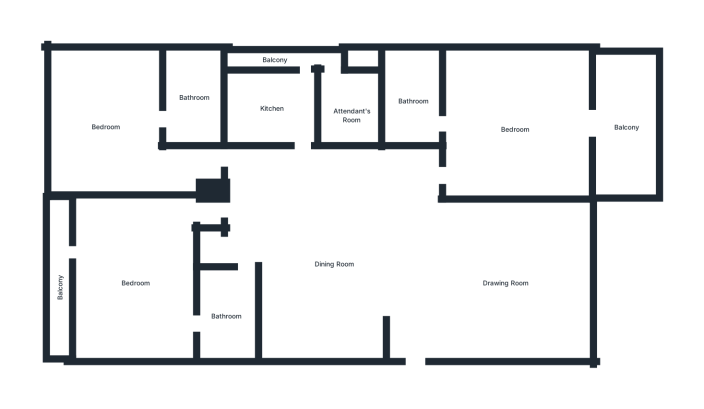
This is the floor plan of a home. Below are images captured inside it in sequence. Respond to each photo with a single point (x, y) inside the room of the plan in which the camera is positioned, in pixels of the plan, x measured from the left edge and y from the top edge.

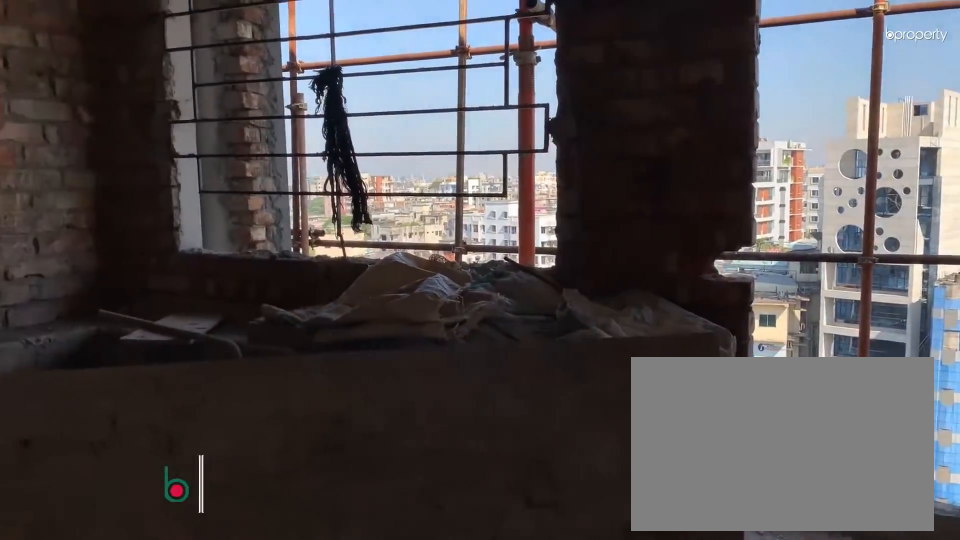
(278, 108)
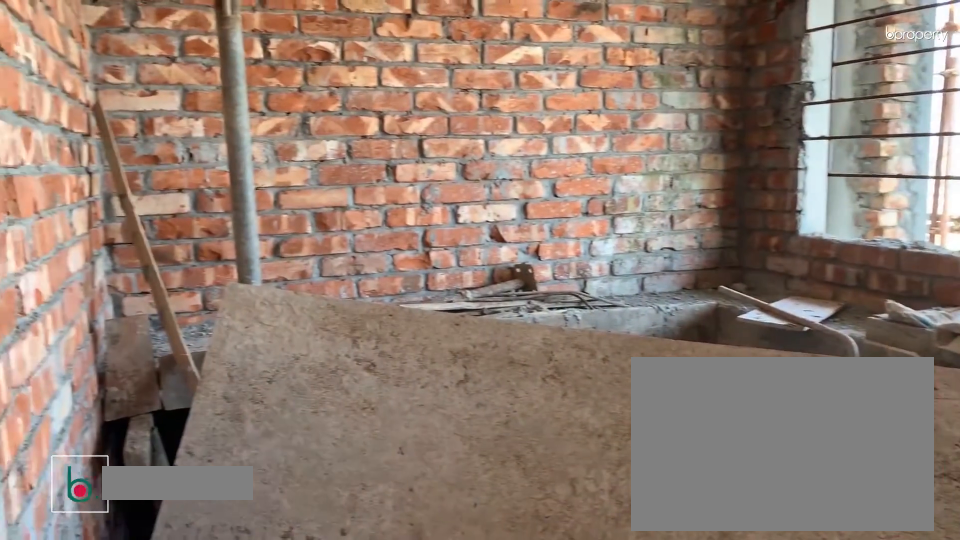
(278, 108)
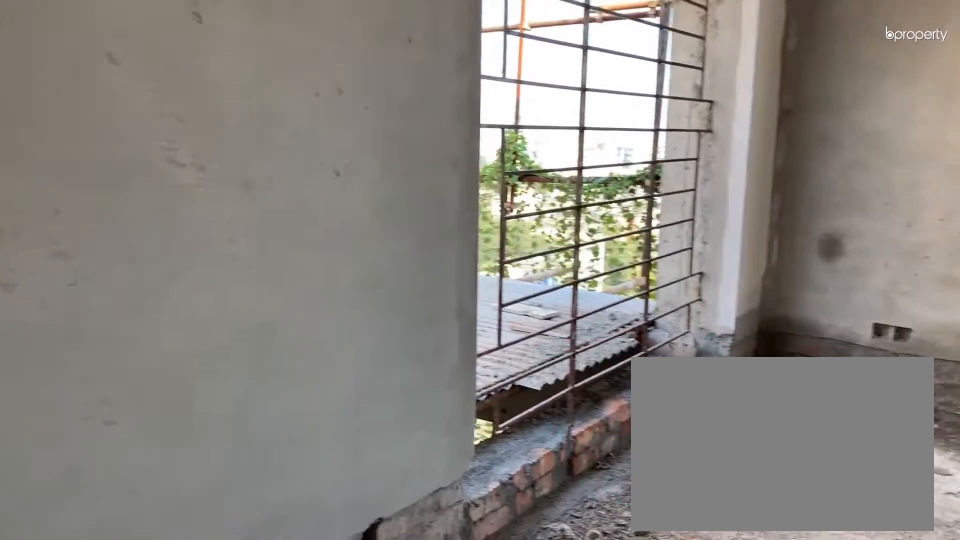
(105, 128)
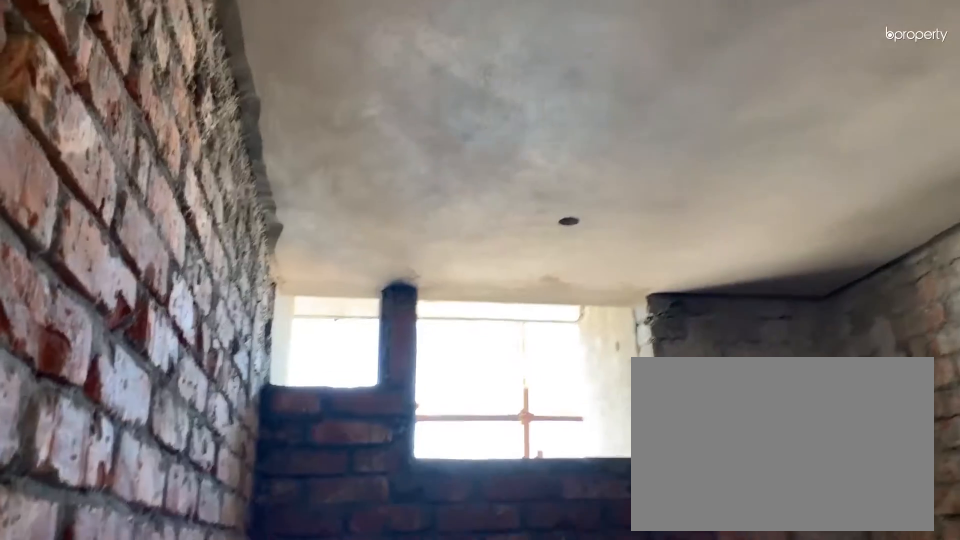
(194, 103)
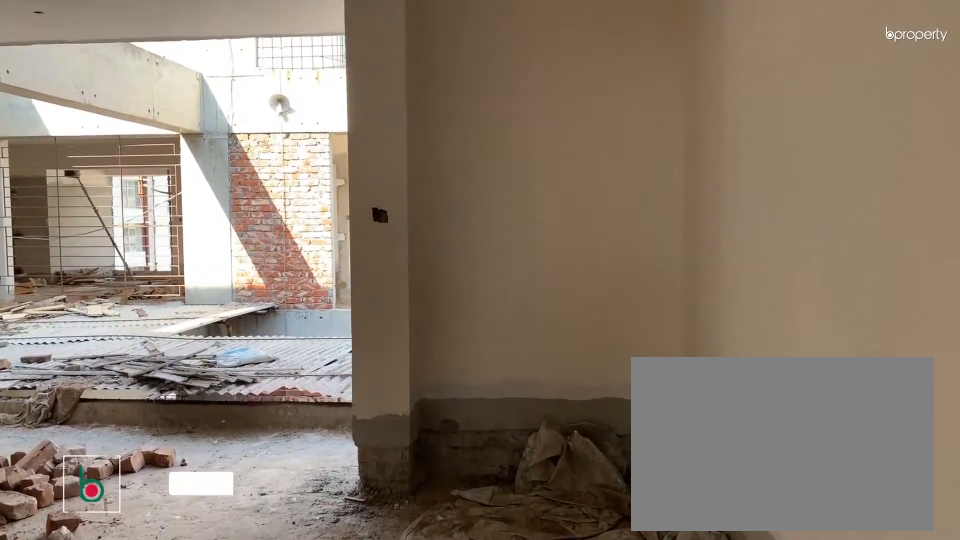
(137, 286)
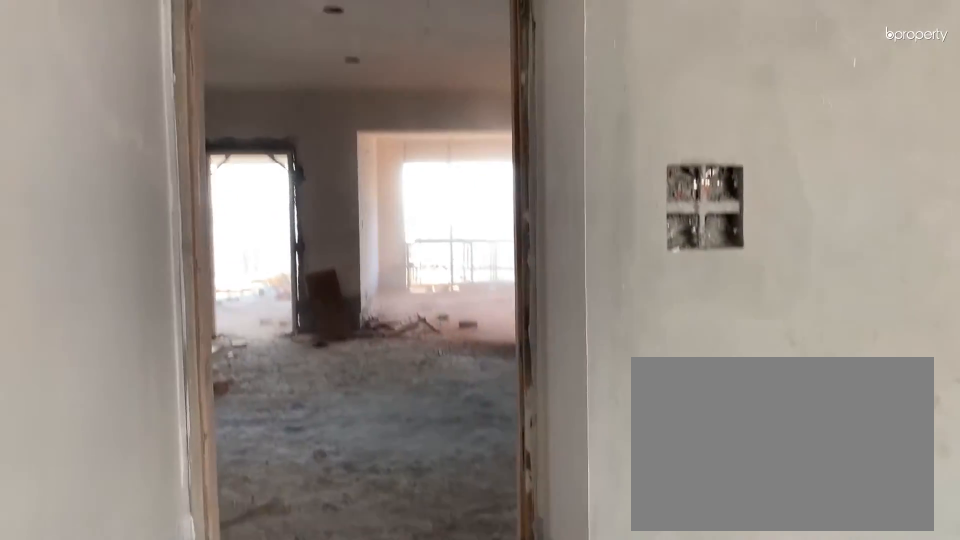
(136, 287)
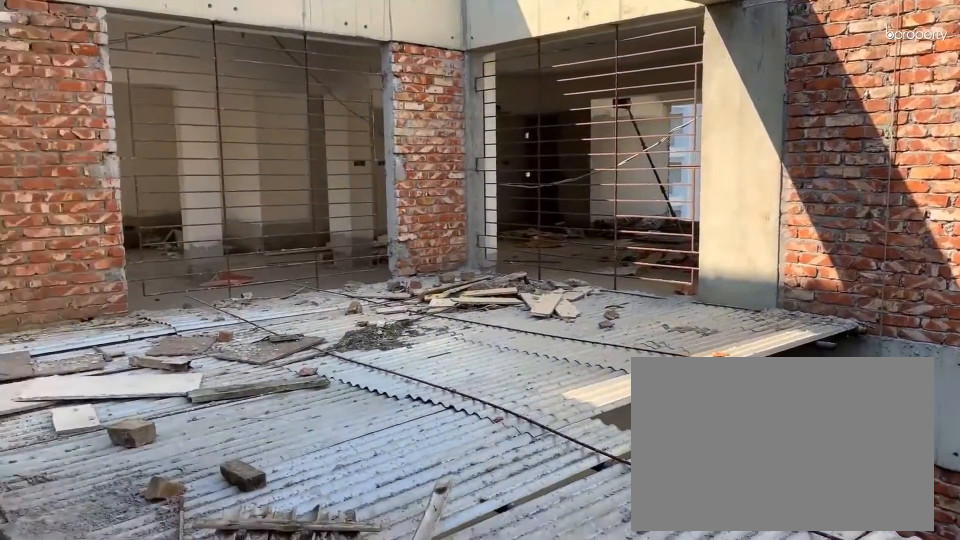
(57, 248)
